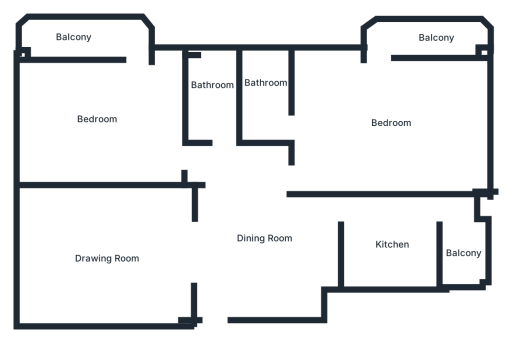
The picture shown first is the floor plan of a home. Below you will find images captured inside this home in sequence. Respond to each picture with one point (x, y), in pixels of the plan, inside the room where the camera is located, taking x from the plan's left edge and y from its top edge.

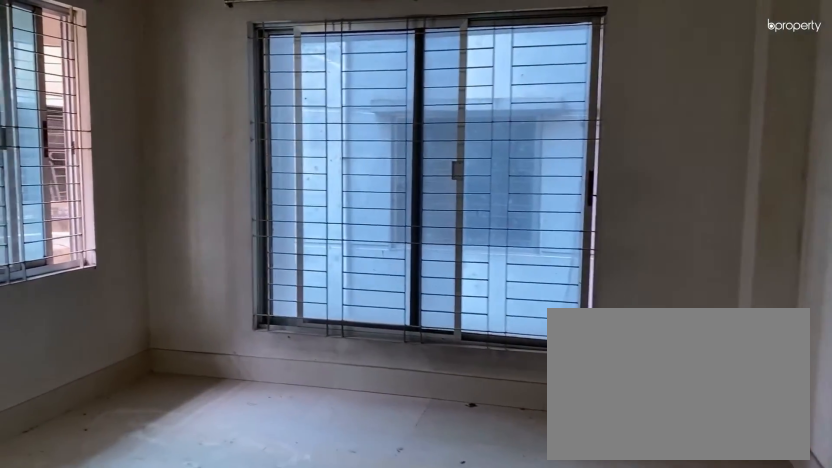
(391, 116)
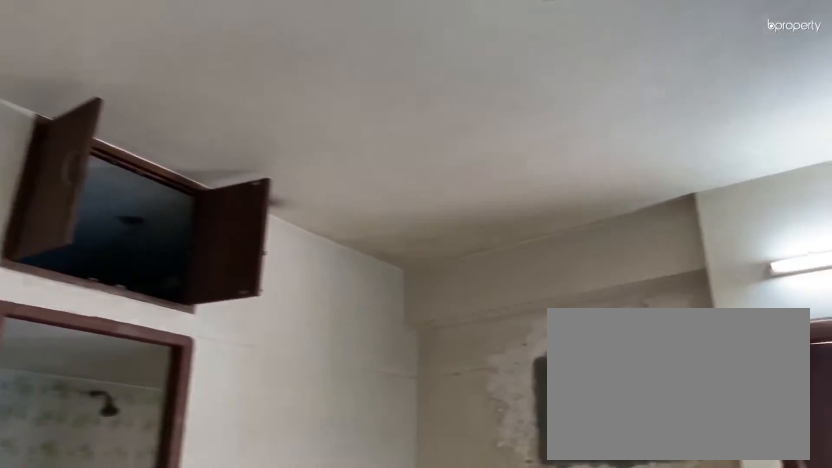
(391, 116)
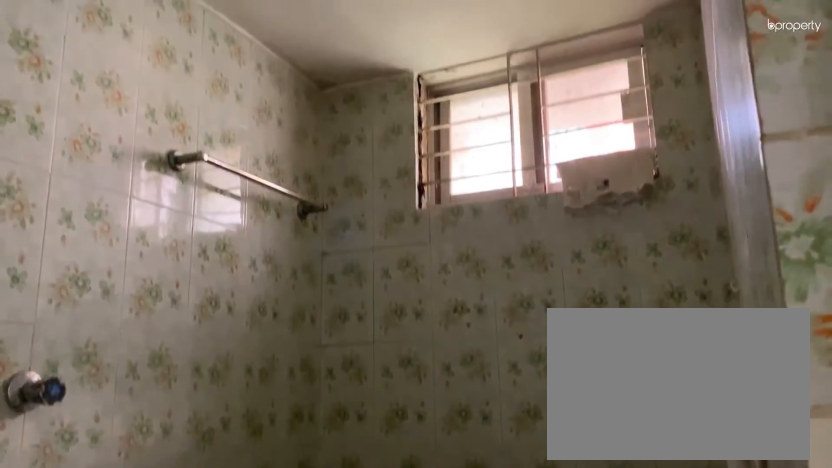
(263, 88)
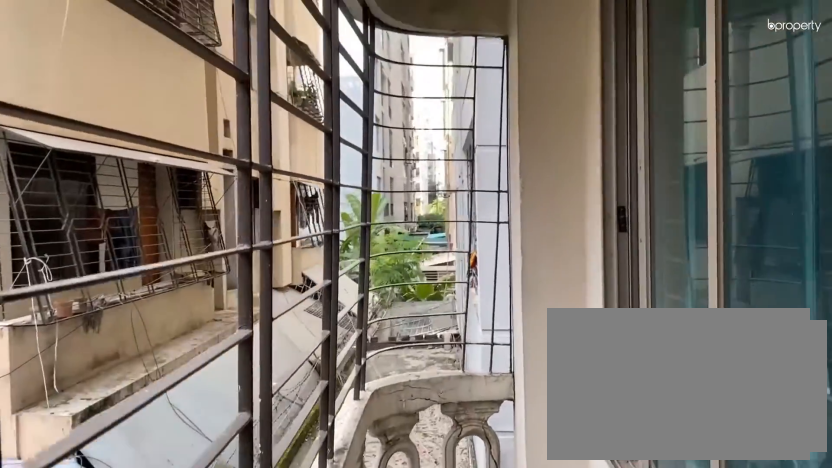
(419, 34)
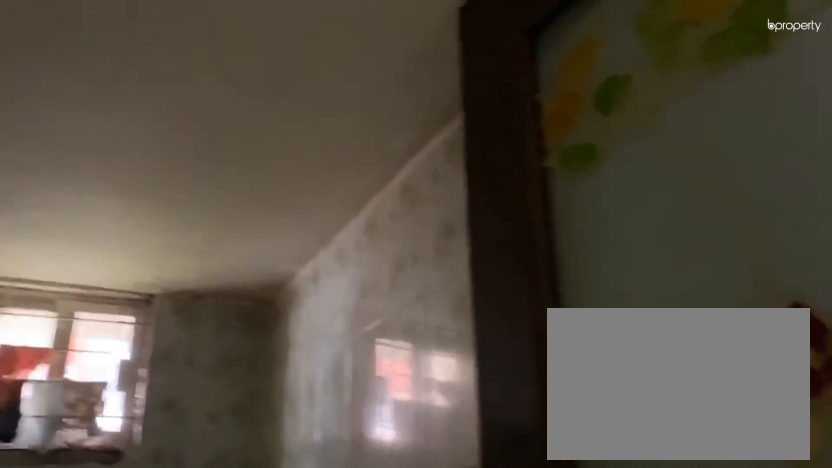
(207, 89)
